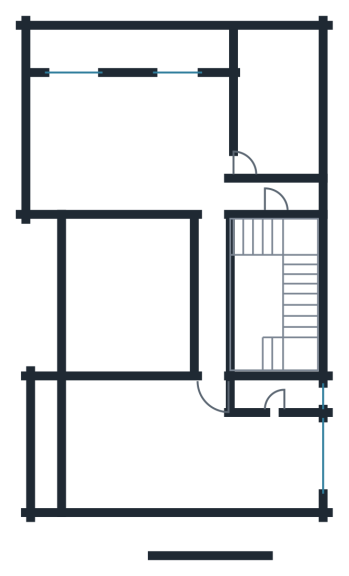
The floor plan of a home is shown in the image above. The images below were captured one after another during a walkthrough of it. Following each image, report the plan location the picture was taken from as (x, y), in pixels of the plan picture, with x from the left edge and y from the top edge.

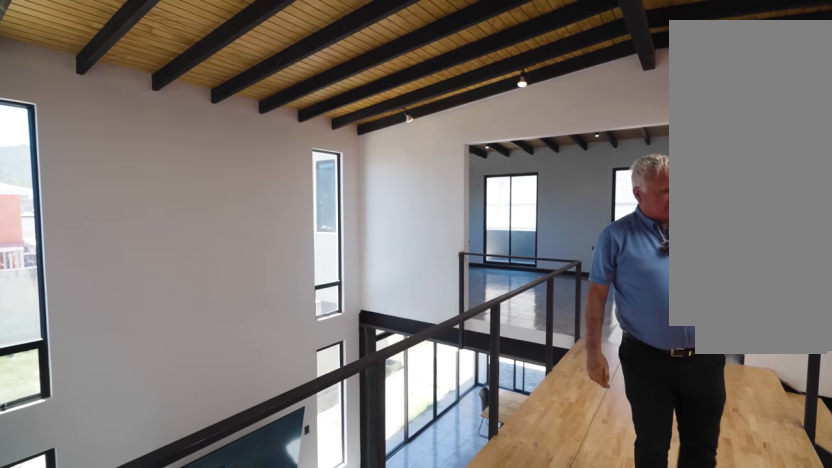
(206, 356)
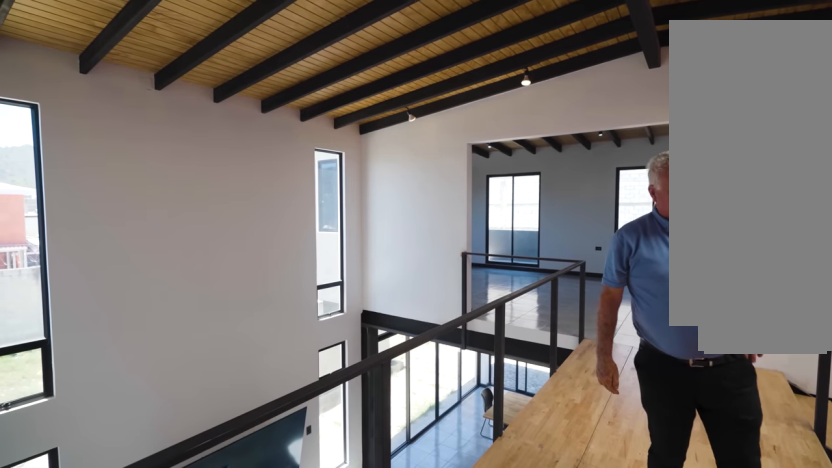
(206, 356)
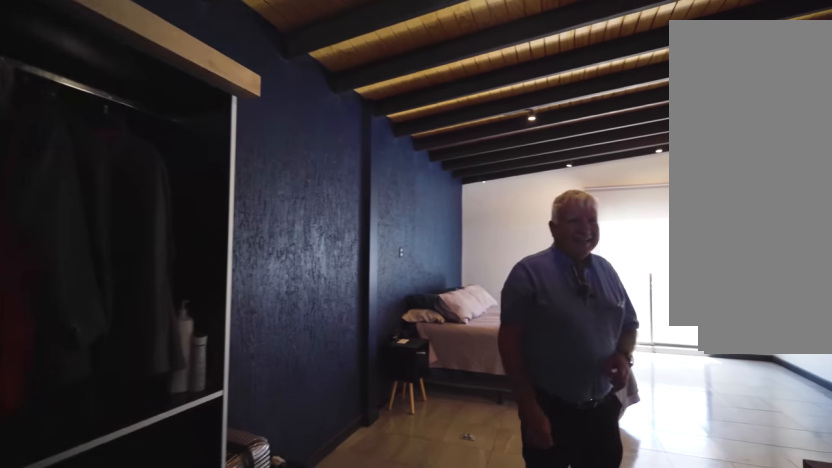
(275, 439)
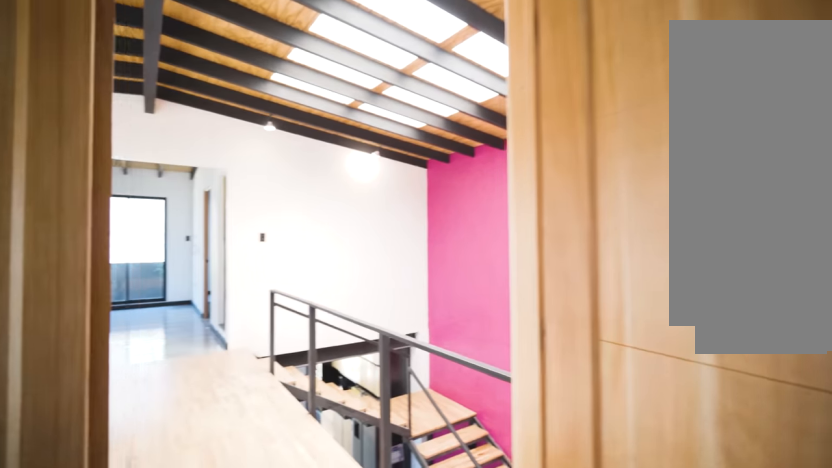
(196, 434)
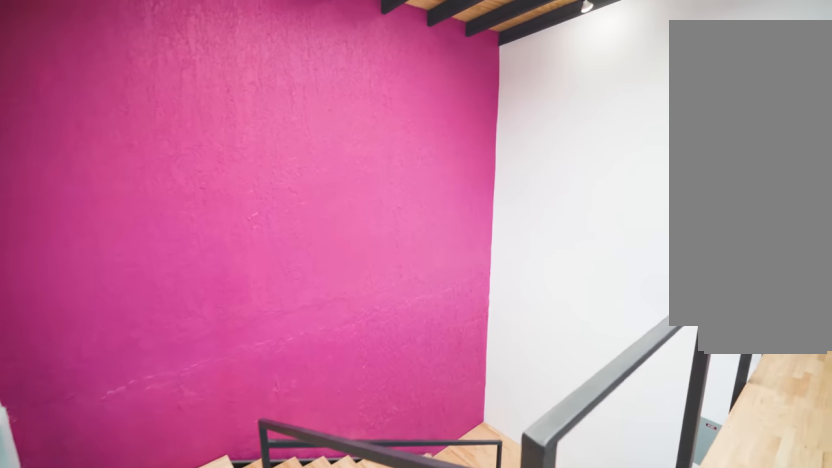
(220, 280)
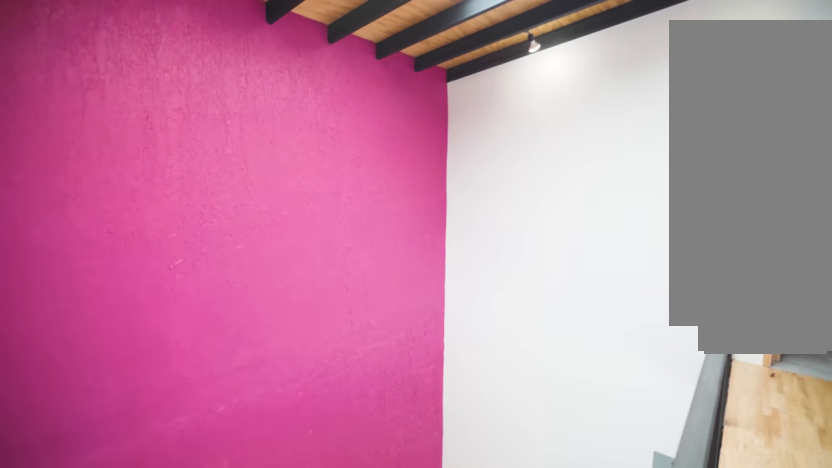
(221, 270)
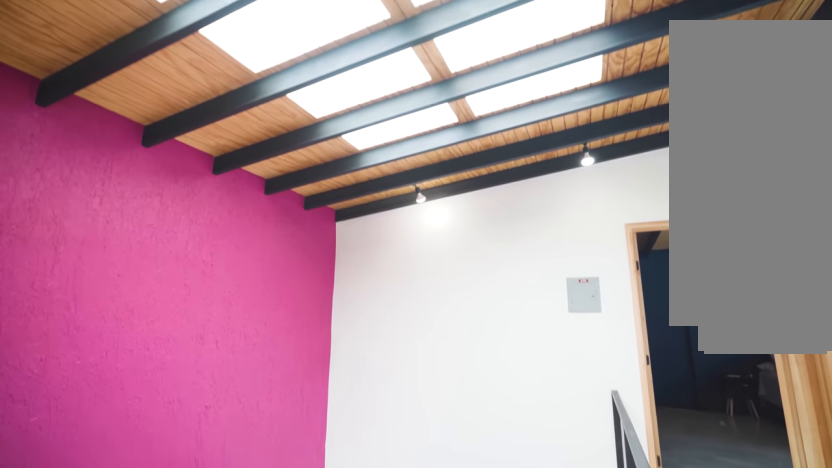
(222, 262)
